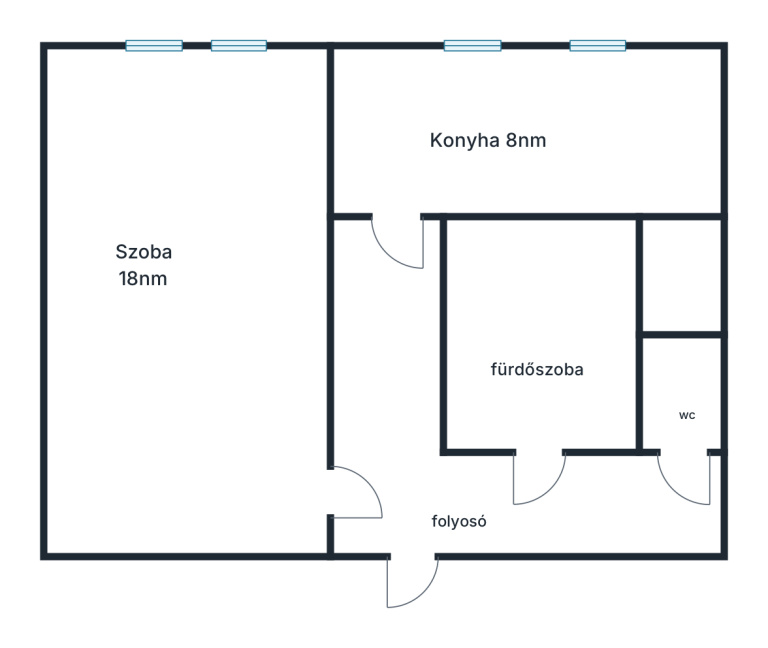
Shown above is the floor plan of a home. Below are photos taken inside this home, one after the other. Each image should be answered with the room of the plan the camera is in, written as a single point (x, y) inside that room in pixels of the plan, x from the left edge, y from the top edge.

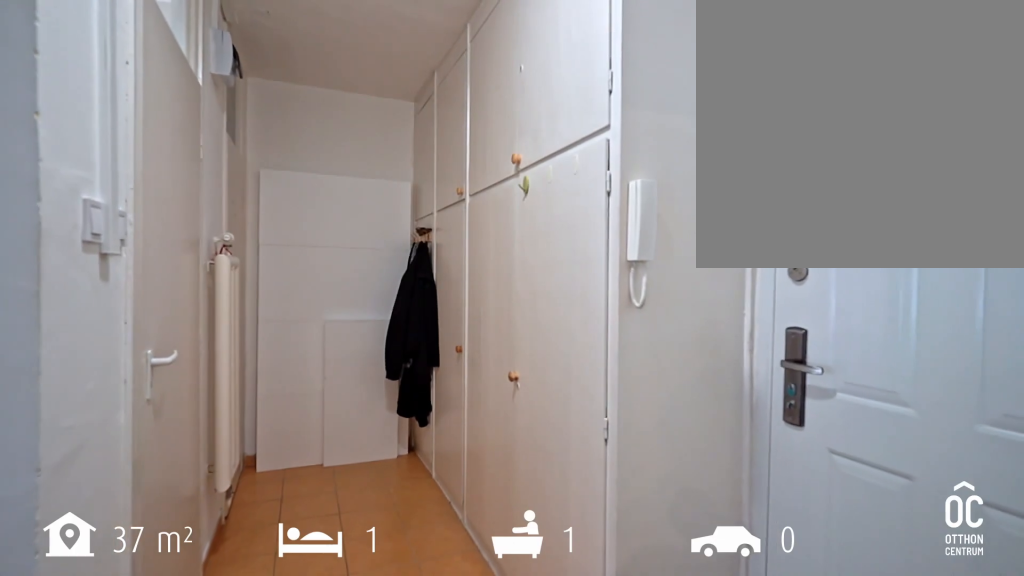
(405, 488)
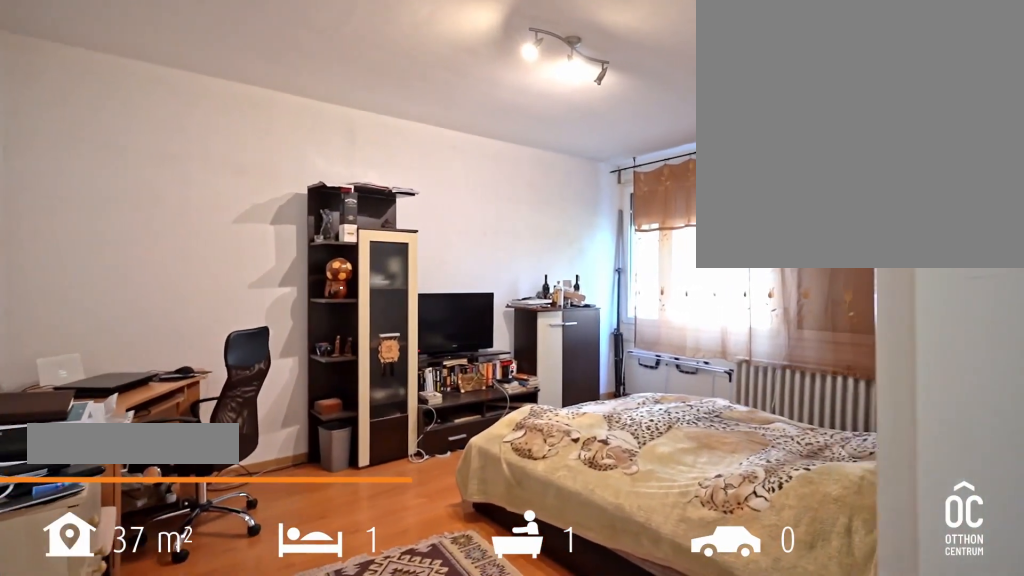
(183, 327)
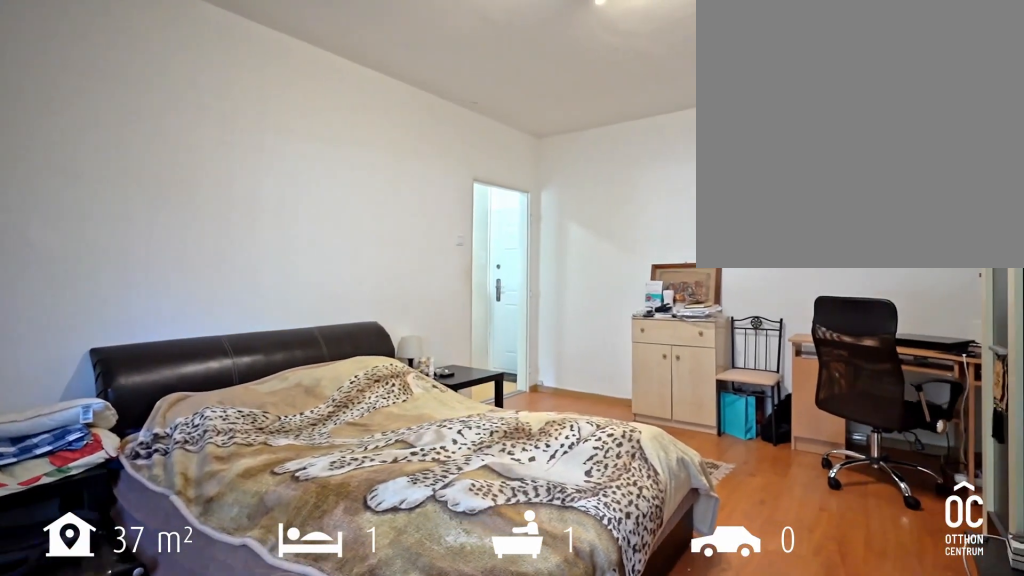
(183, 327)
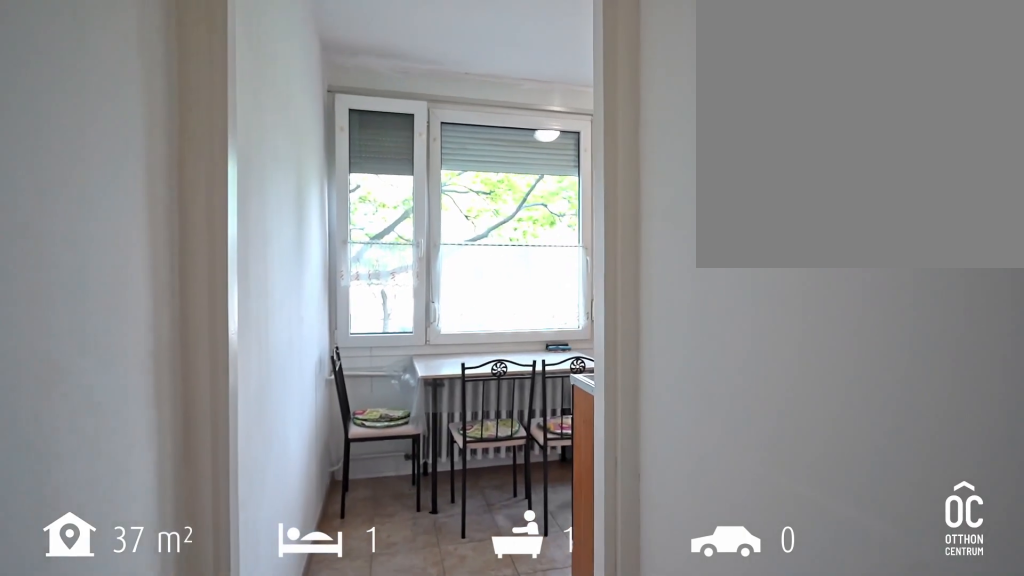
(387, 339)
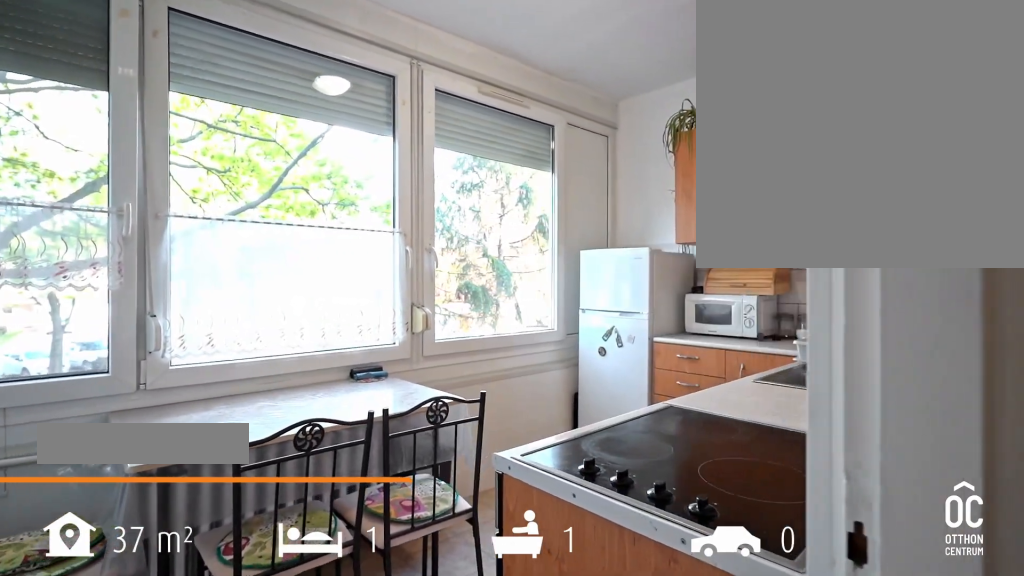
(527, 136)
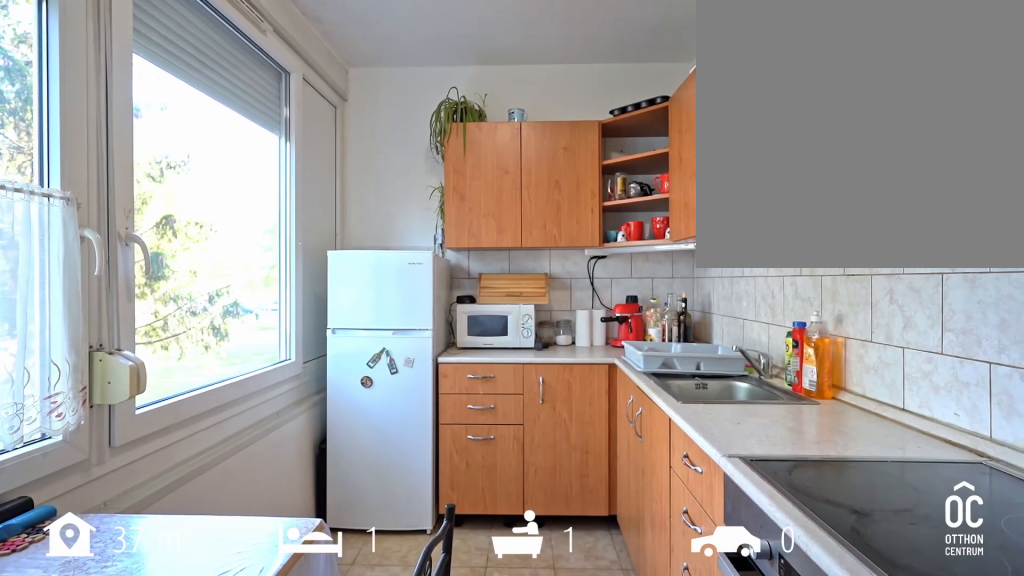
(527, 136)
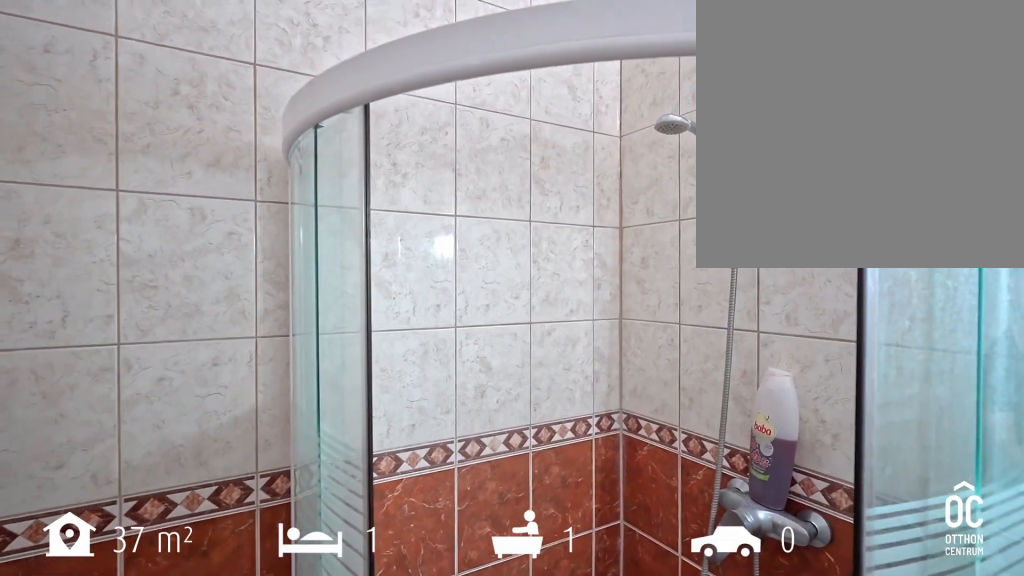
(537, 331)
